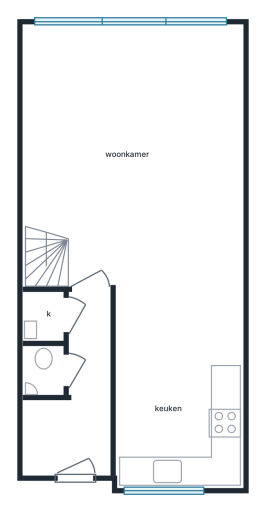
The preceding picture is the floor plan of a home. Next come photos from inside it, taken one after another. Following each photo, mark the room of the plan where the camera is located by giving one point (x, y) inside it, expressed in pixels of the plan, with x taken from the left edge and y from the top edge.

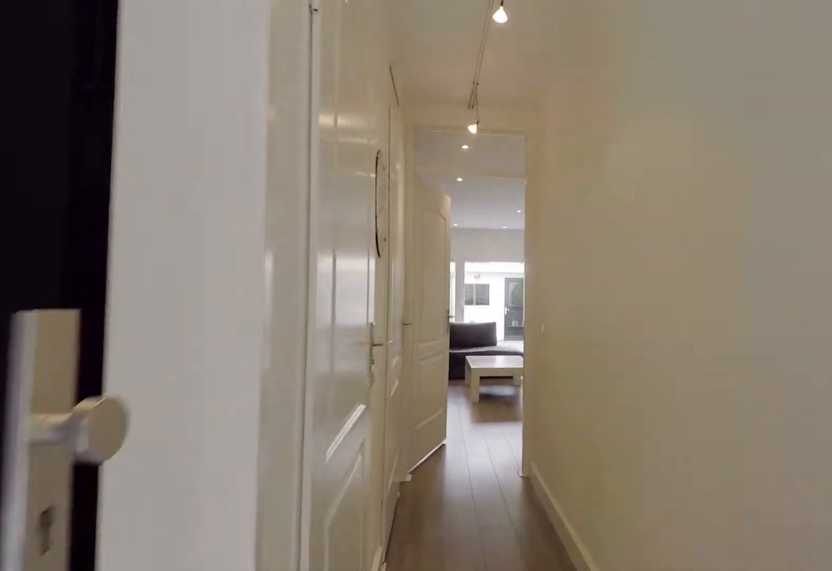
(77, 400)
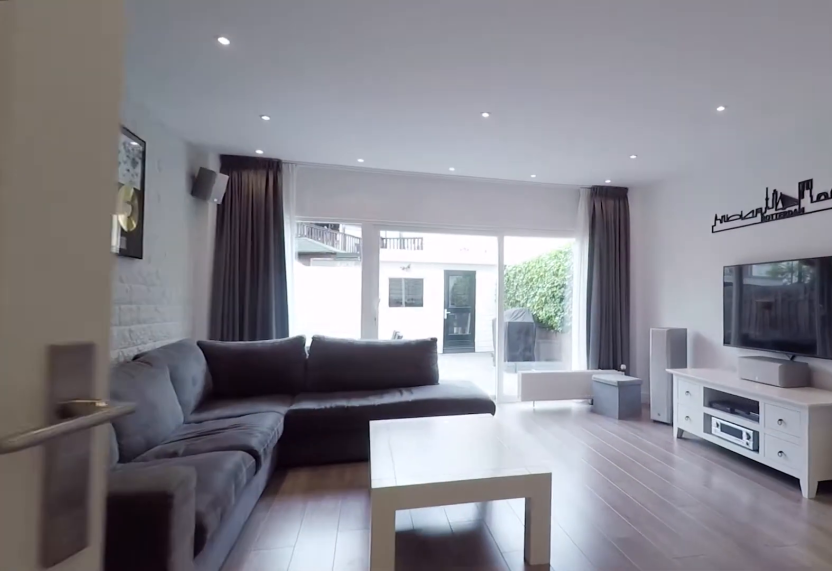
(136, 153)
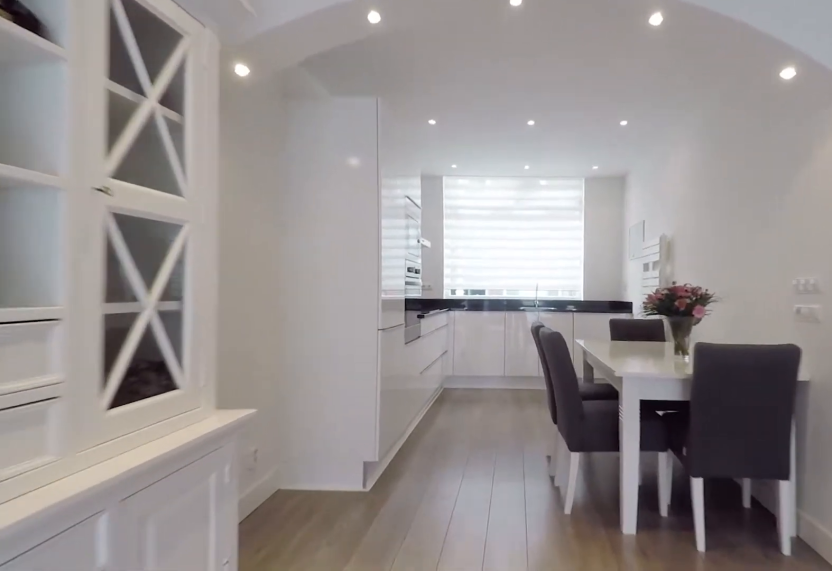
(136, 153)
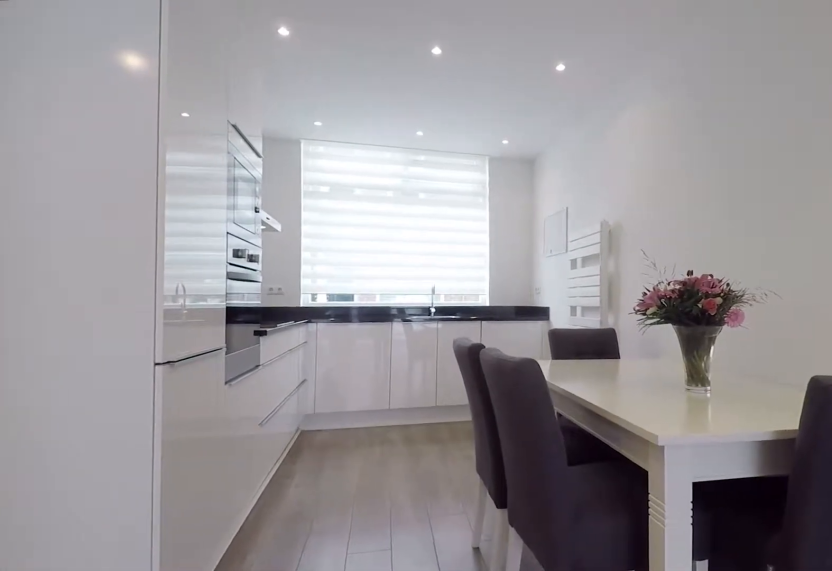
(178, 386)
